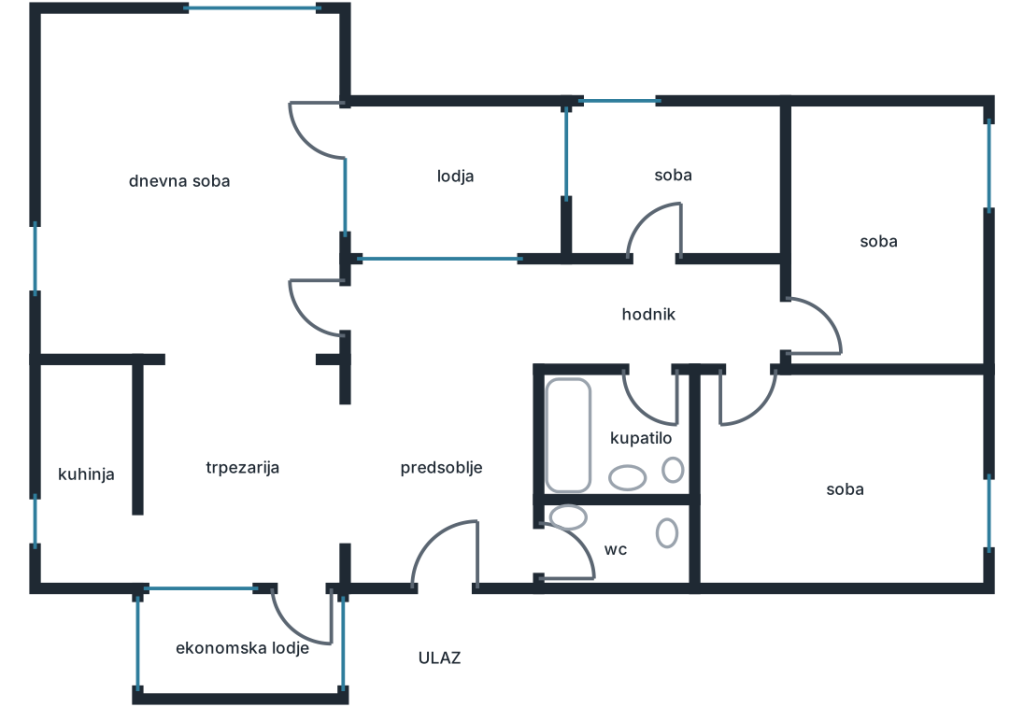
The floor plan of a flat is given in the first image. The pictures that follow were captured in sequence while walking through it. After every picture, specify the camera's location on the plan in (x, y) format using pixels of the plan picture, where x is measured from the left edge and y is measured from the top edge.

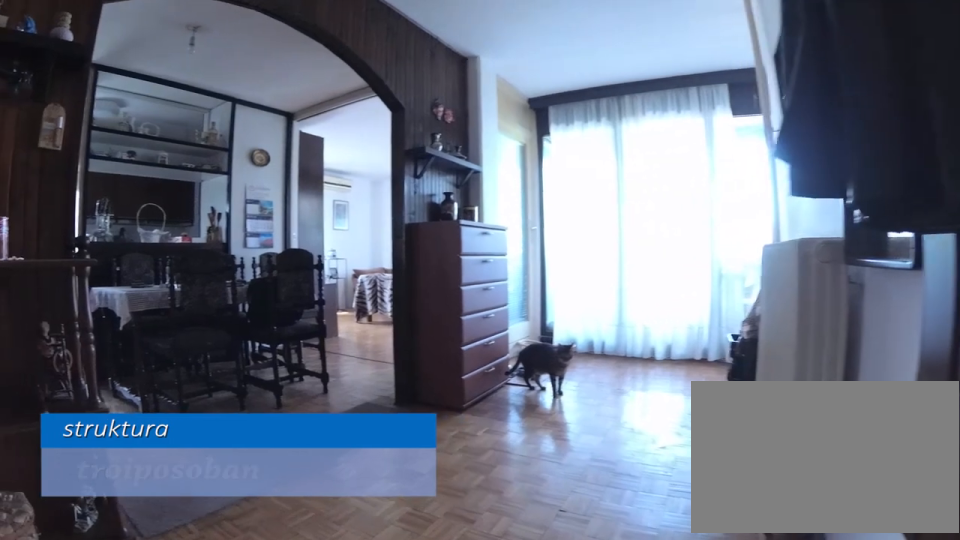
(508, 584)
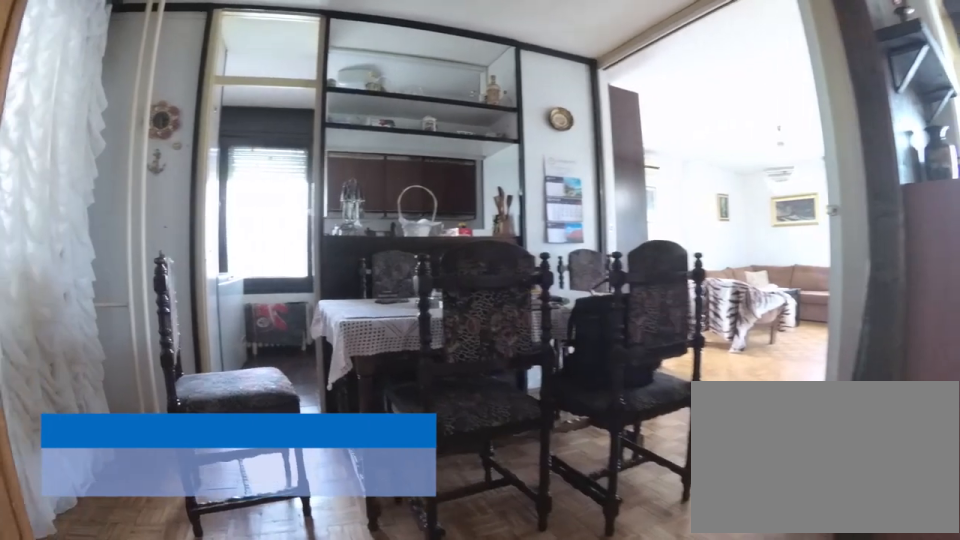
(425, 494)
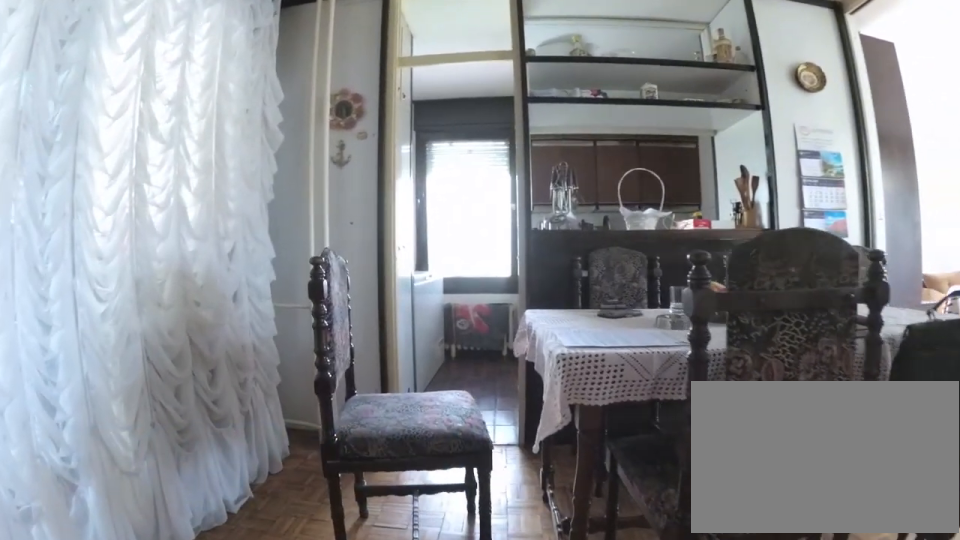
(358, 489)
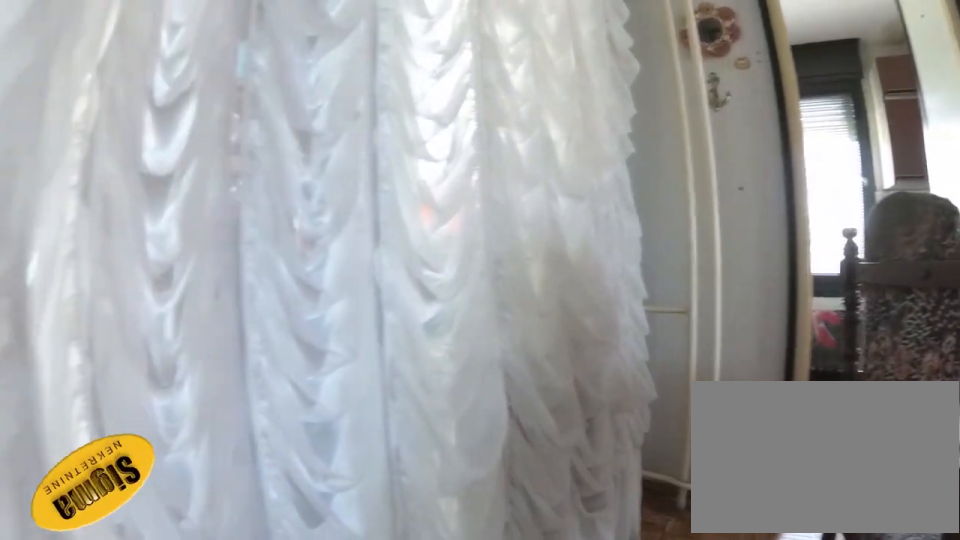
(301, 520)
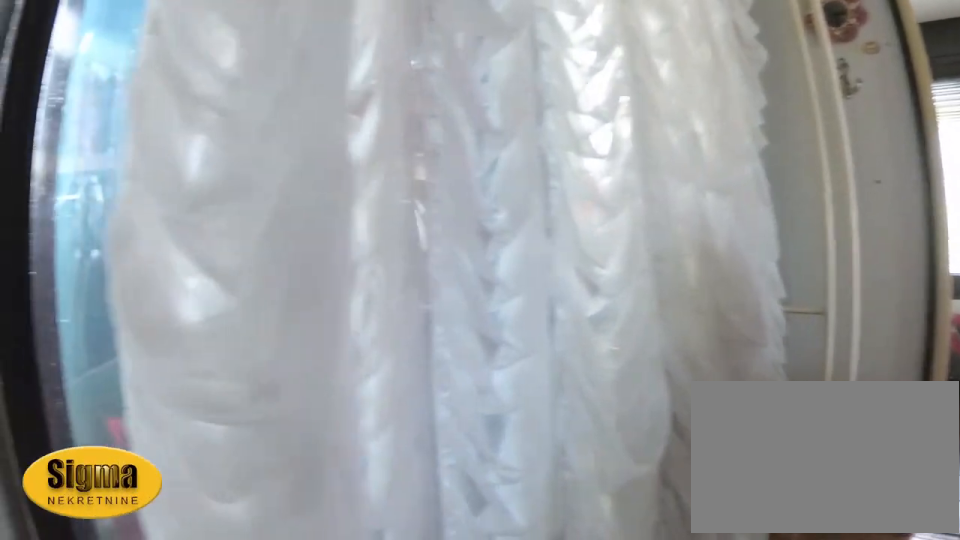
(300, 520)
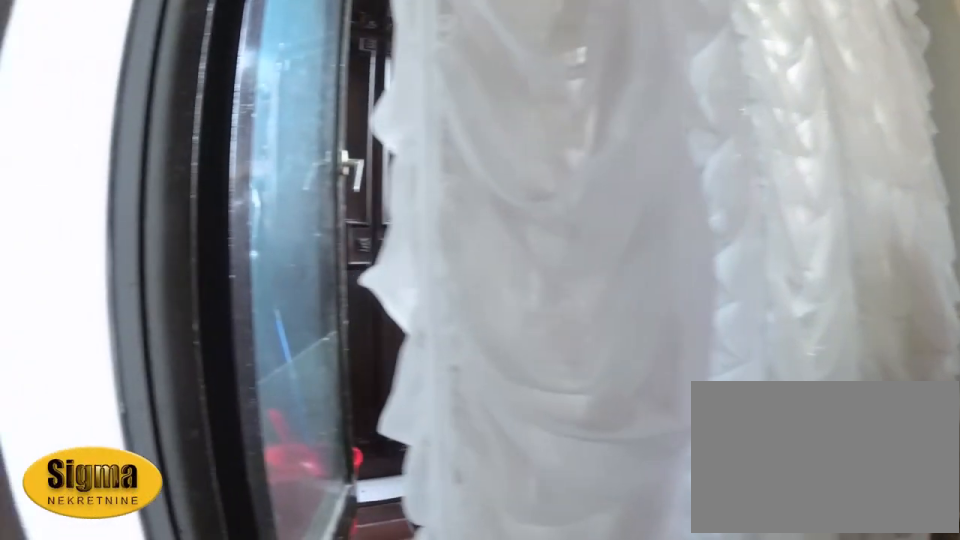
(298, 523)
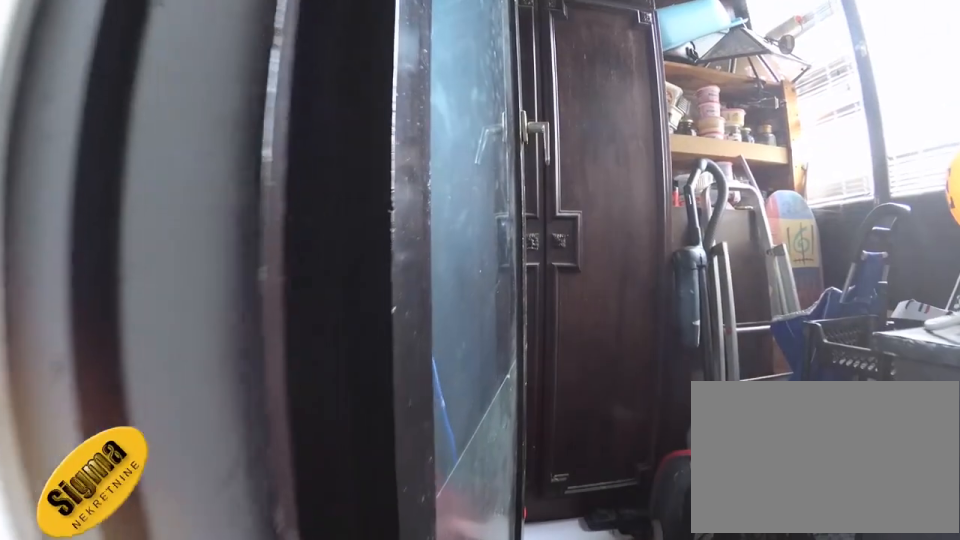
(304, 547)
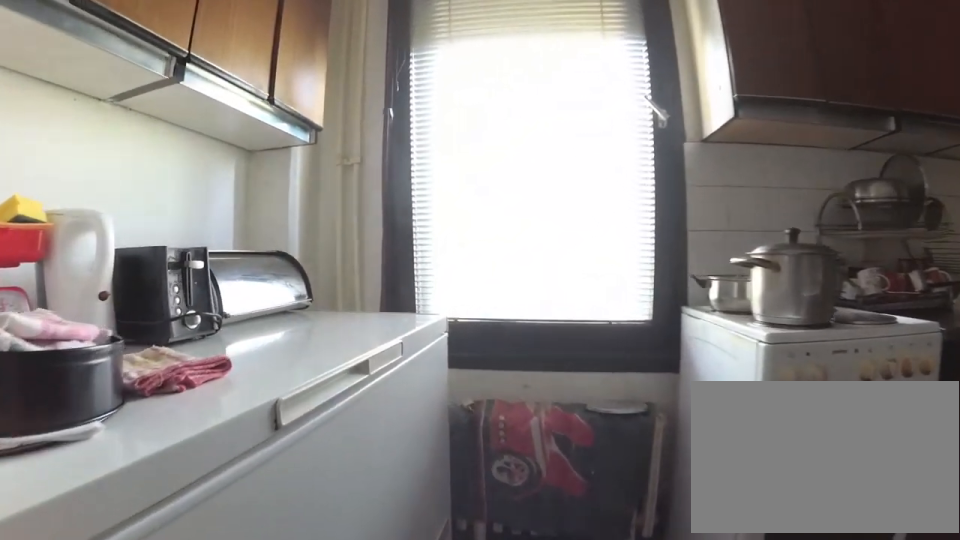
(142, 537)
